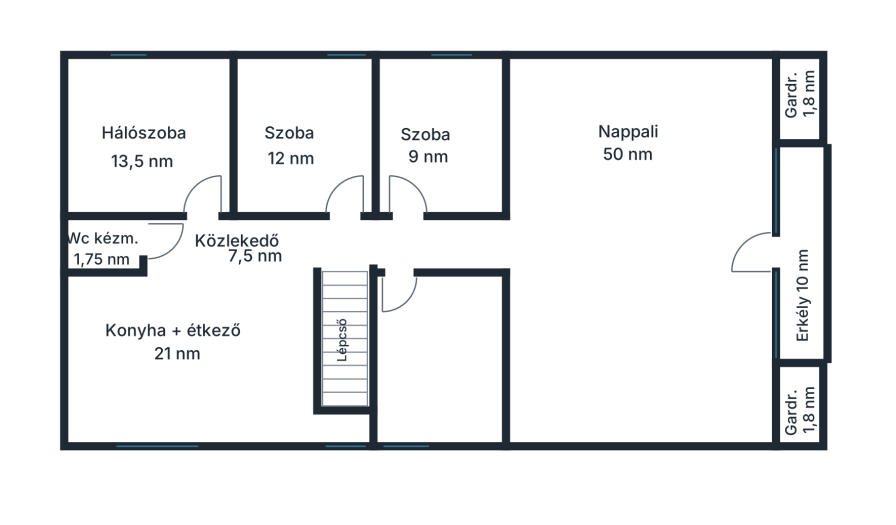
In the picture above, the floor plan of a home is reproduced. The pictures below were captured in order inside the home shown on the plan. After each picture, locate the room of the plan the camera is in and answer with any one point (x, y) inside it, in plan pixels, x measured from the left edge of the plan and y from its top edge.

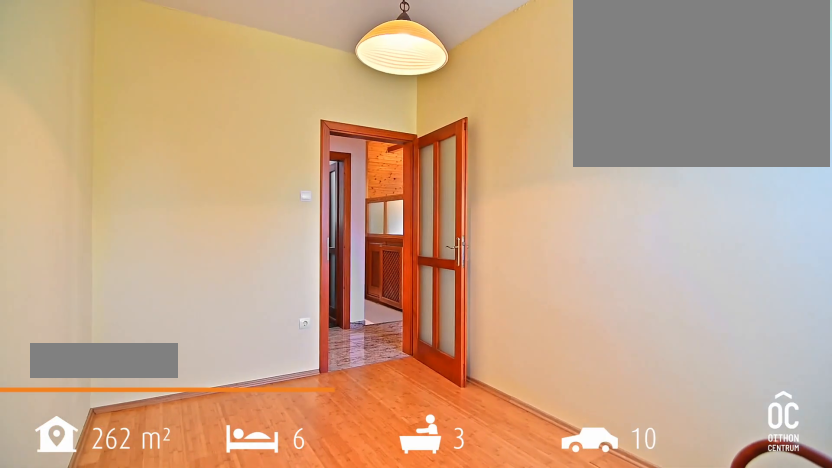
(438, 141)
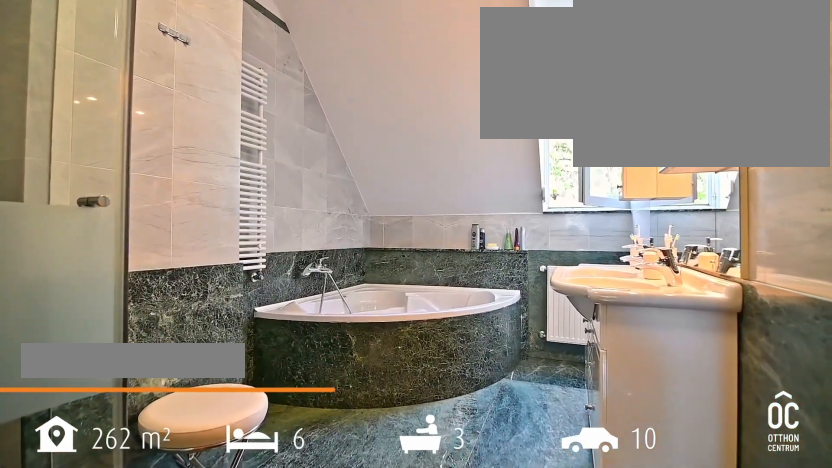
(439, 358)
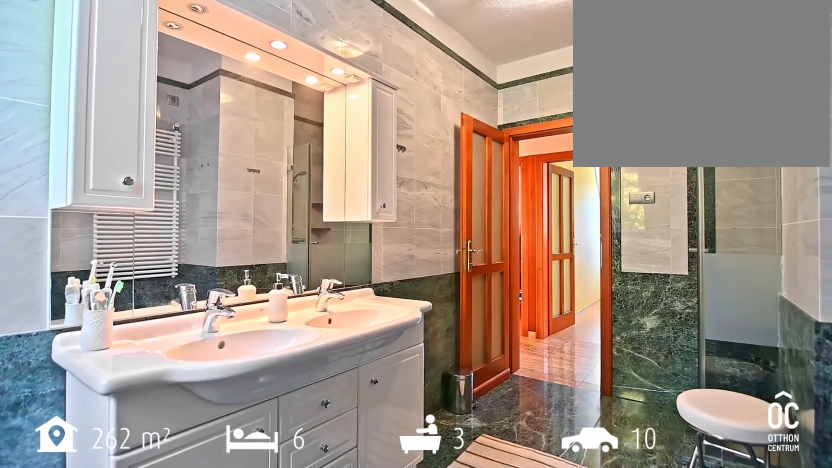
(439, 358)
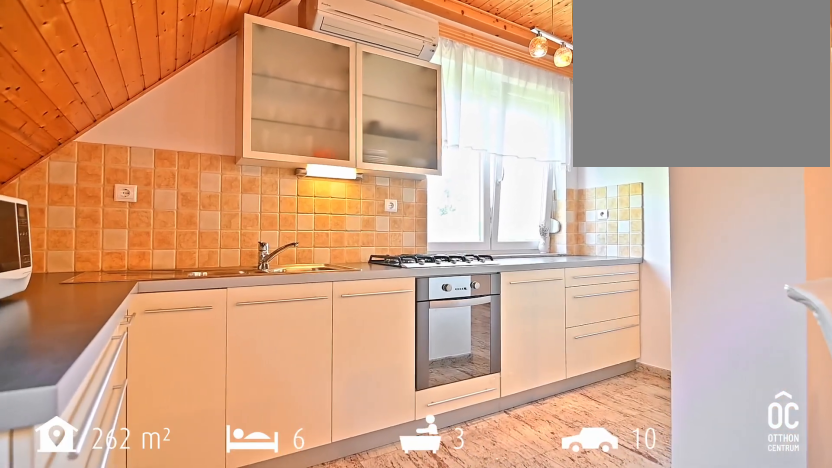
(183, 341)
